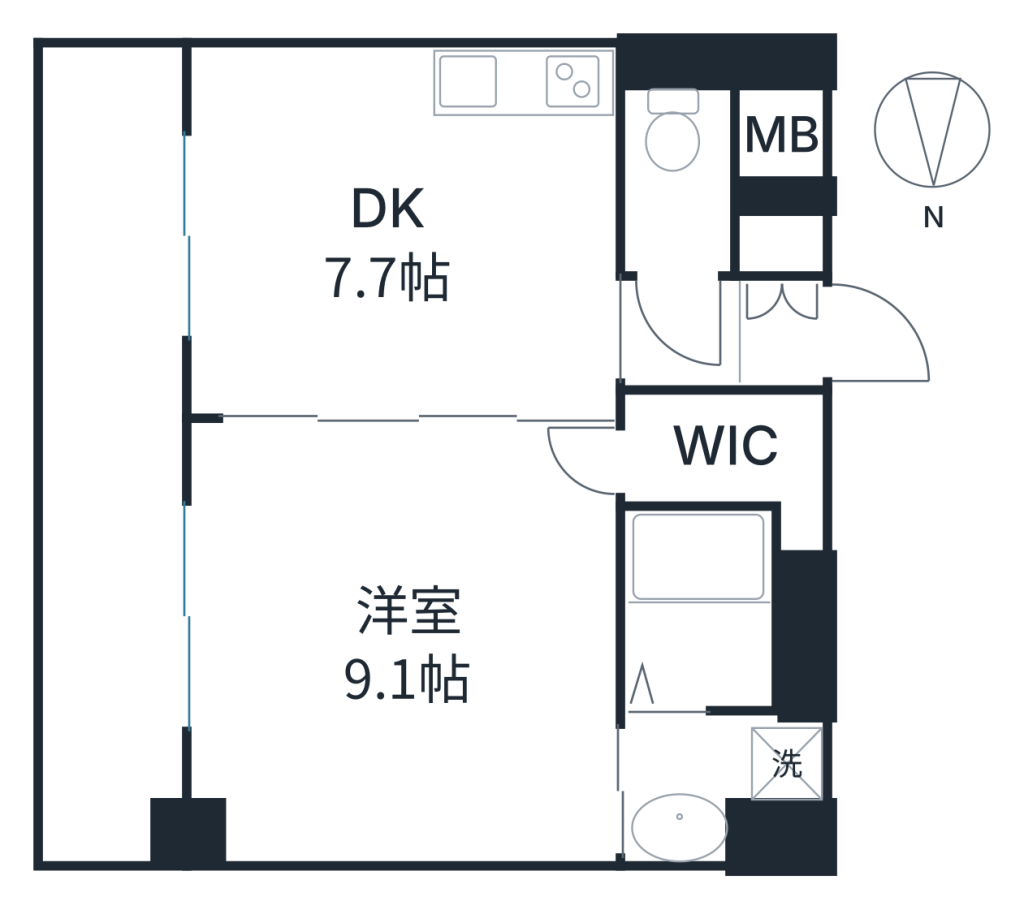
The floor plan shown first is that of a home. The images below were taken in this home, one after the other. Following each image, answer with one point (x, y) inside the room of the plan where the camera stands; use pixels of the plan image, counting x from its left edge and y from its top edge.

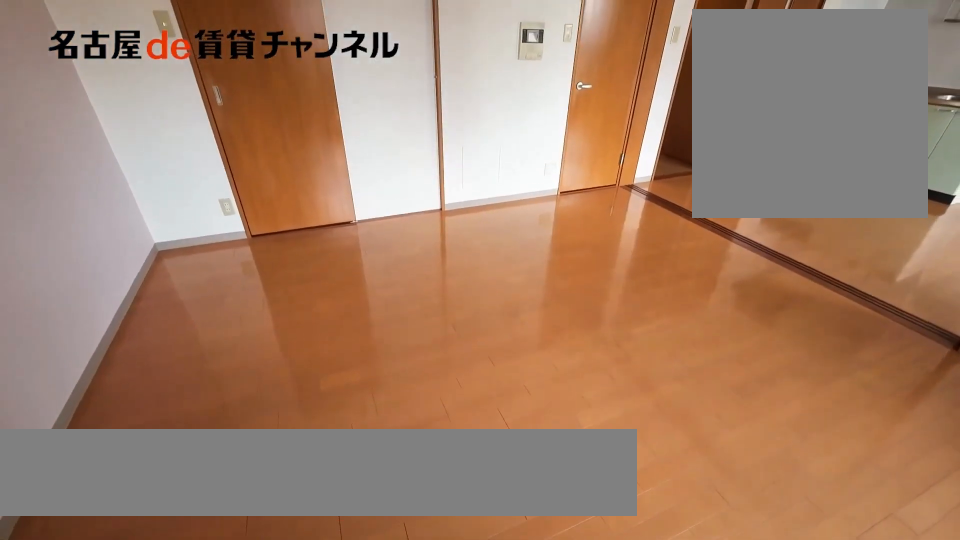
(398, 644)
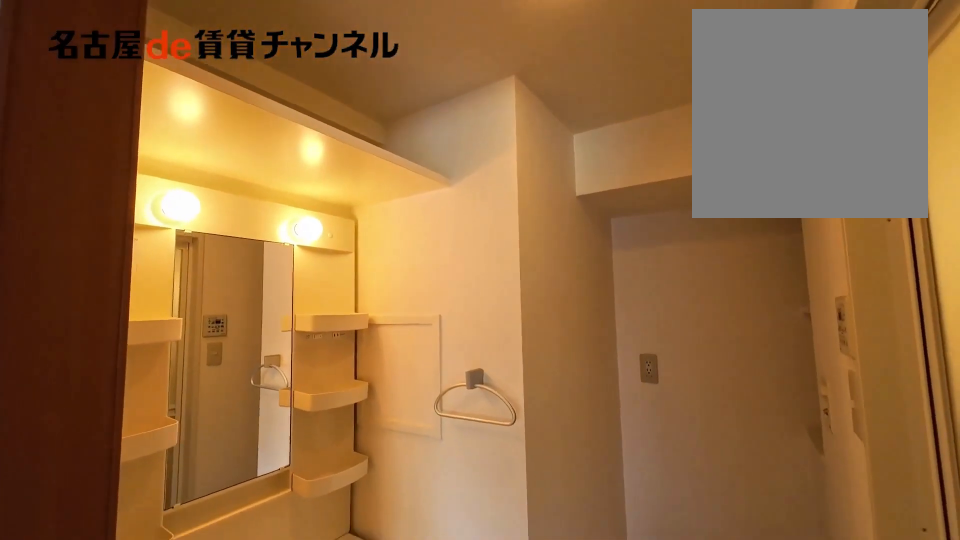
(717, 779)
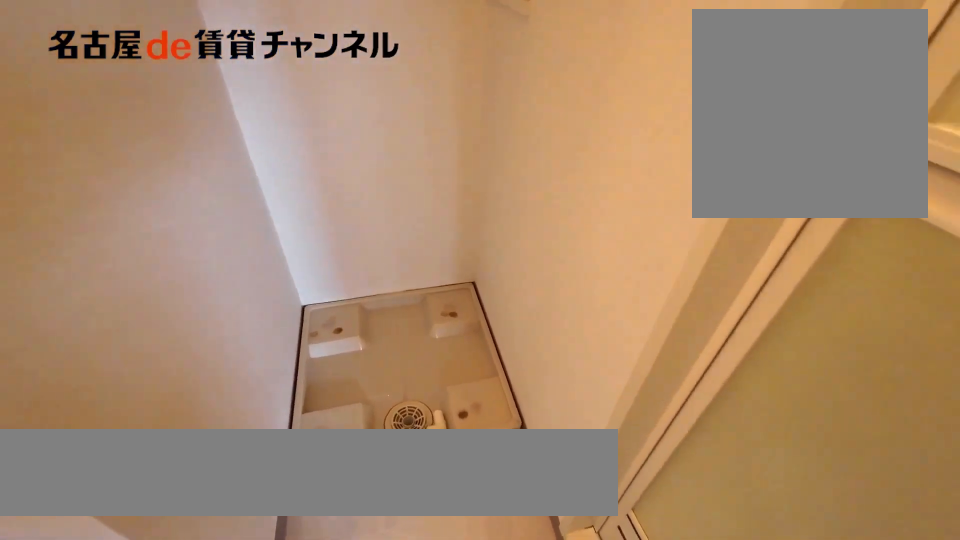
(717, 779)
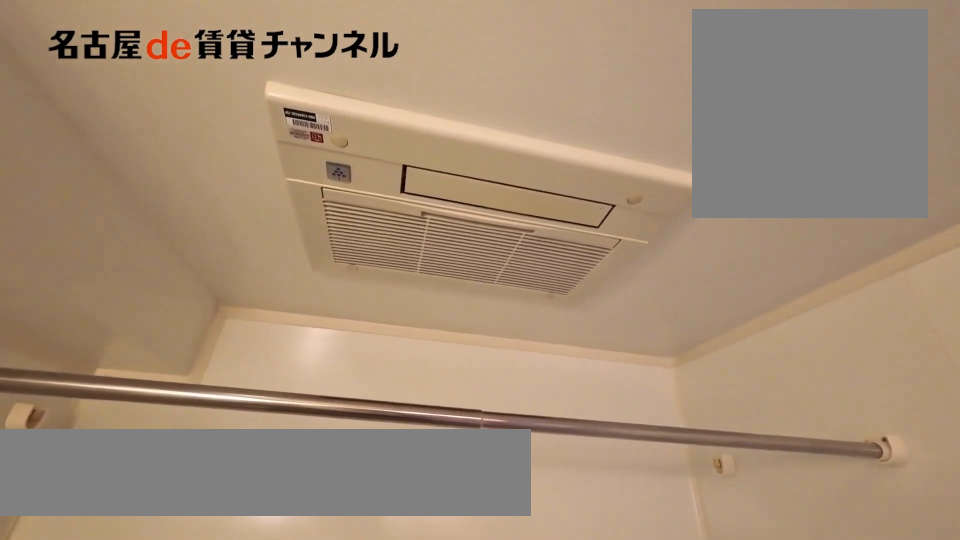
(700, 608)
